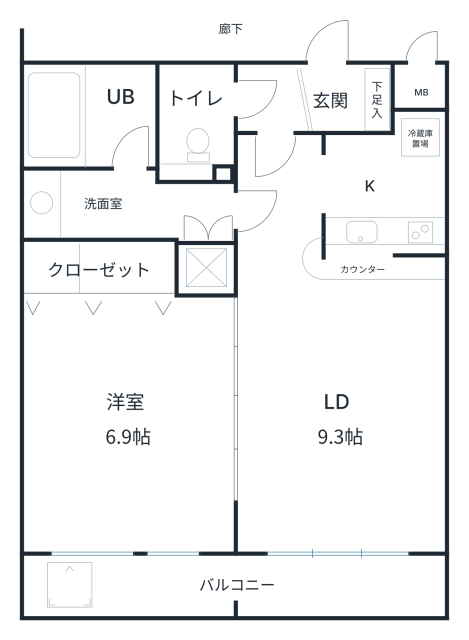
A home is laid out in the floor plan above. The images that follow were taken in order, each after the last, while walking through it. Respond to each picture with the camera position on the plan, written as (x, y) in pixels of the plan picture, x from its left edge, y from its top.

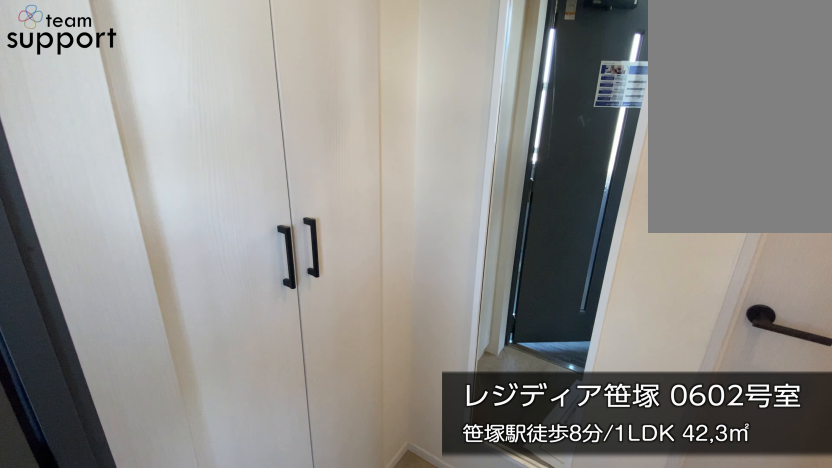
(328, 99)
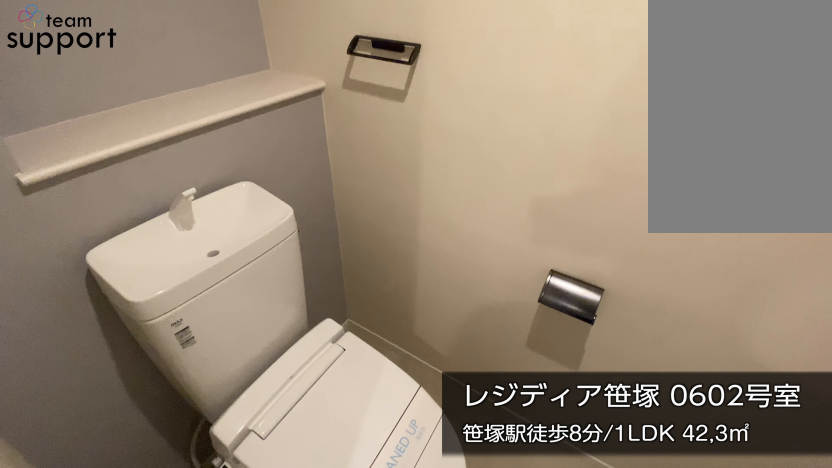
(198, 99)
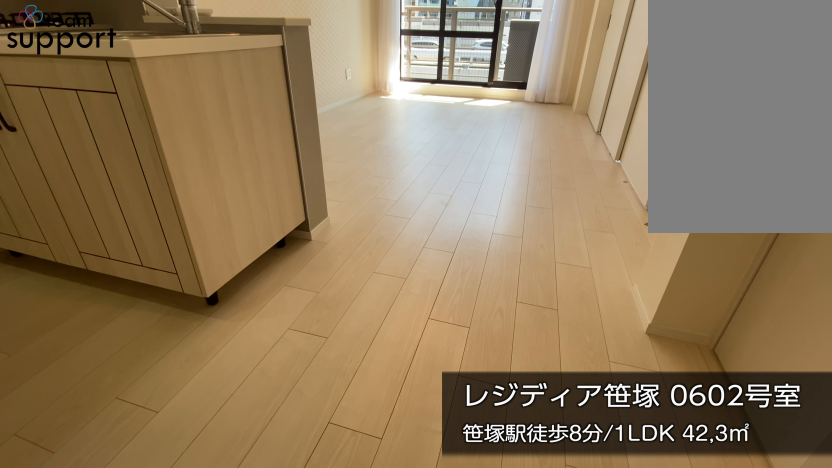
(285, 191)
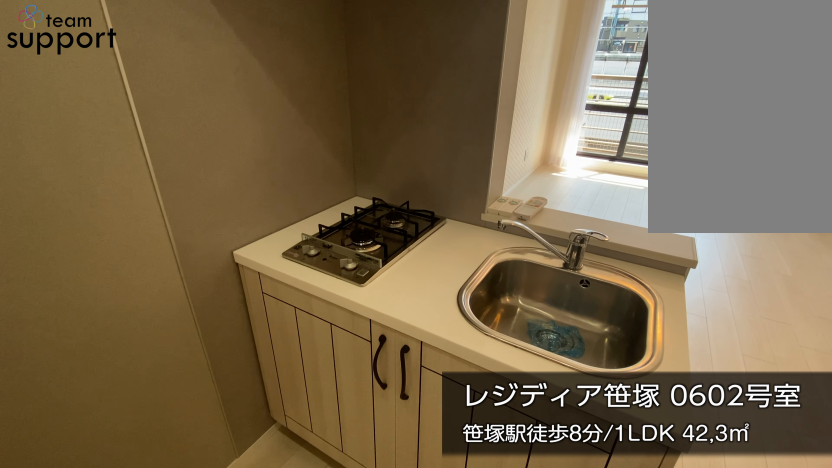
(379, 181)
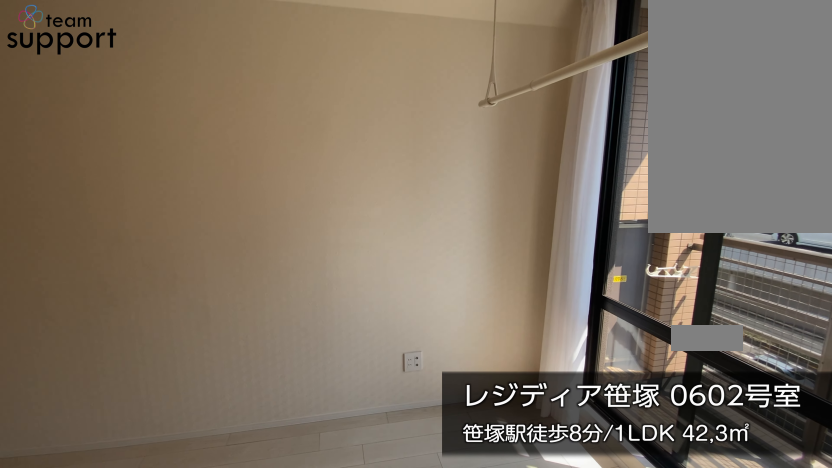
(300, 481)
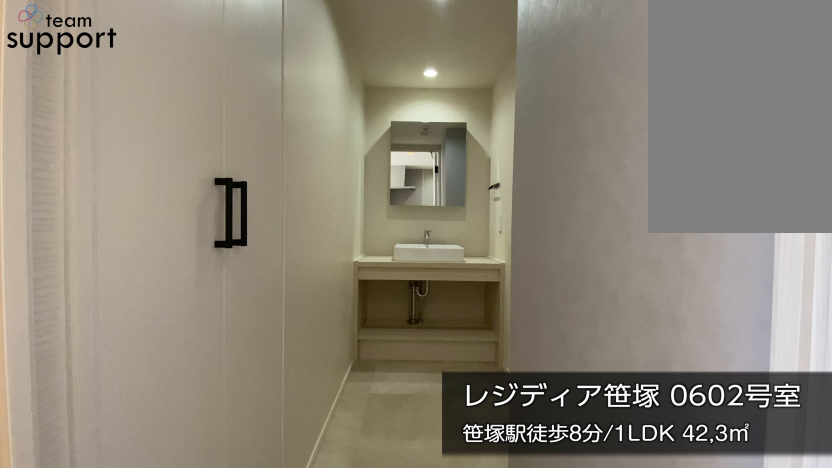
(234, 210)
